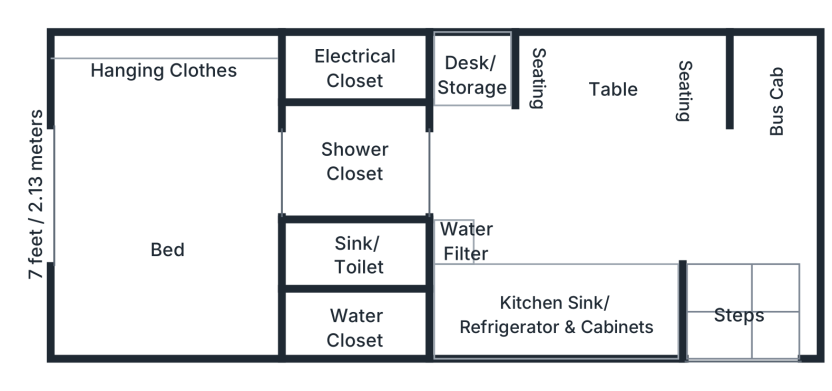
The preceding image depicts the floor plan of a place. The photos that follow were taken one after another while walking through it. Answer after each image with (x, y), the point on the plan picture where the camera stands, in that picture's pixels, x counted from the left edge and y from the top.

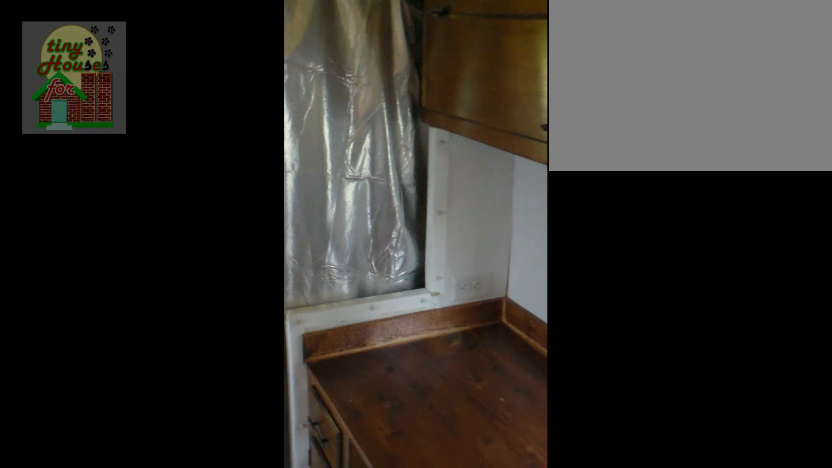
(520, 231)
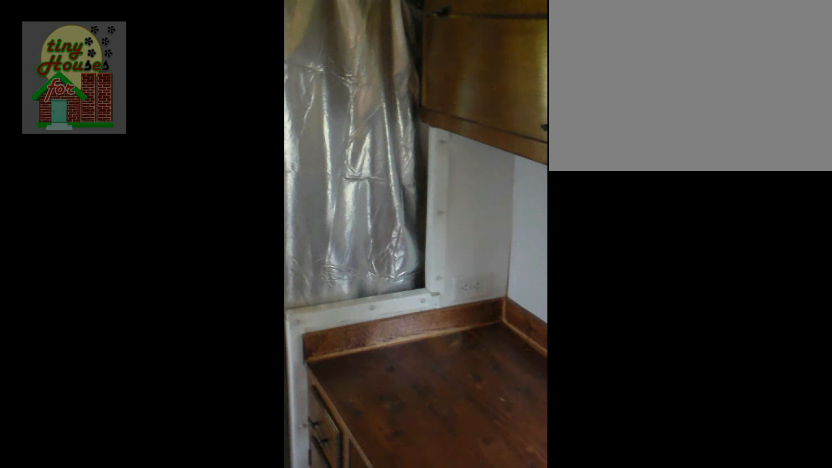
(520, 236)
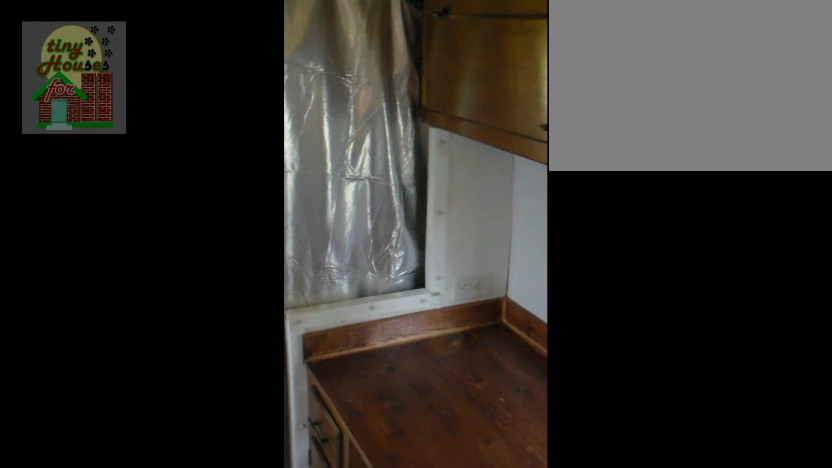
(520, 236)
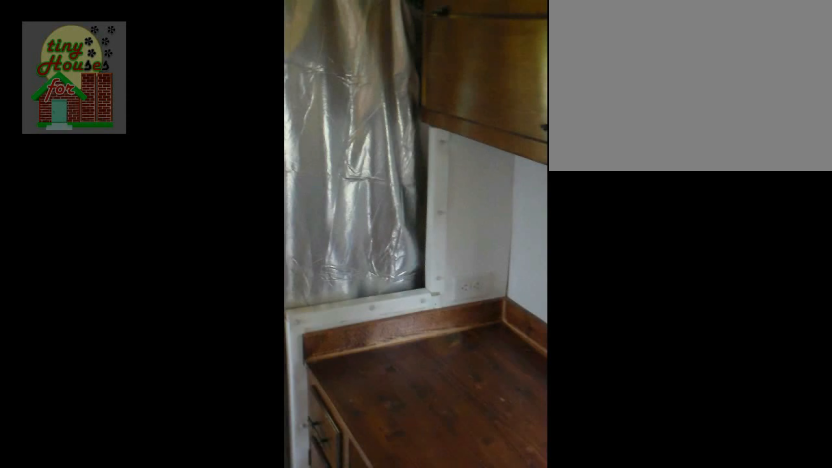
(530, 232)
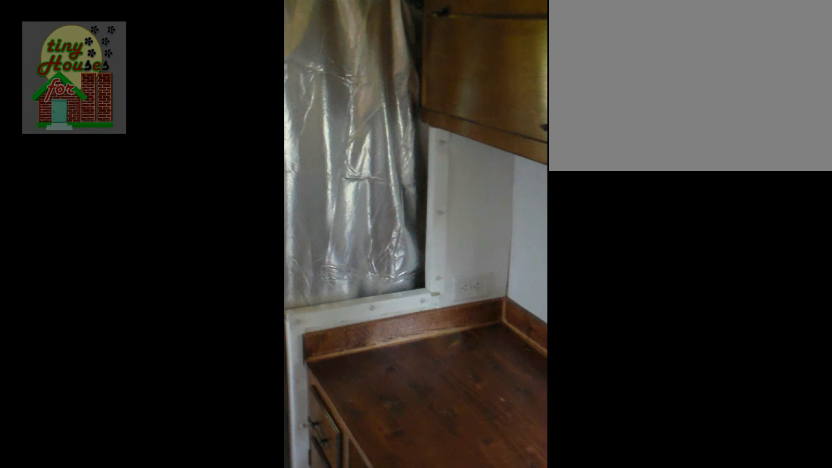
(530, 234)
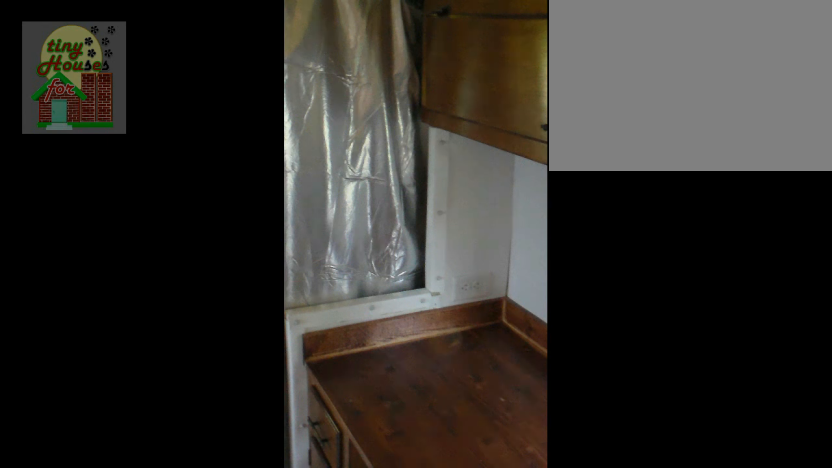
(530, 234)
